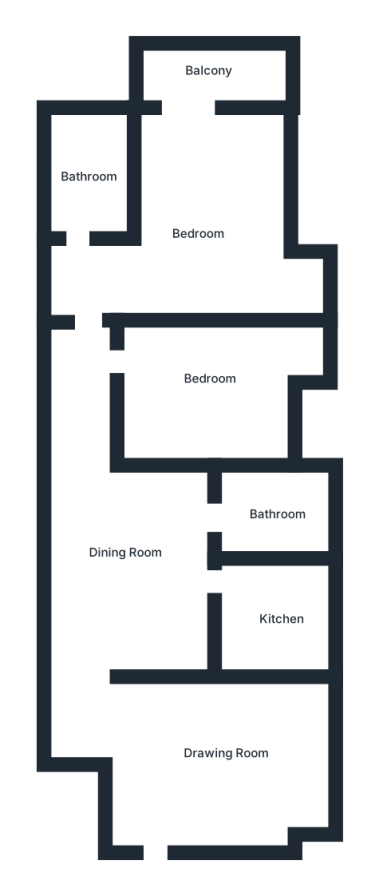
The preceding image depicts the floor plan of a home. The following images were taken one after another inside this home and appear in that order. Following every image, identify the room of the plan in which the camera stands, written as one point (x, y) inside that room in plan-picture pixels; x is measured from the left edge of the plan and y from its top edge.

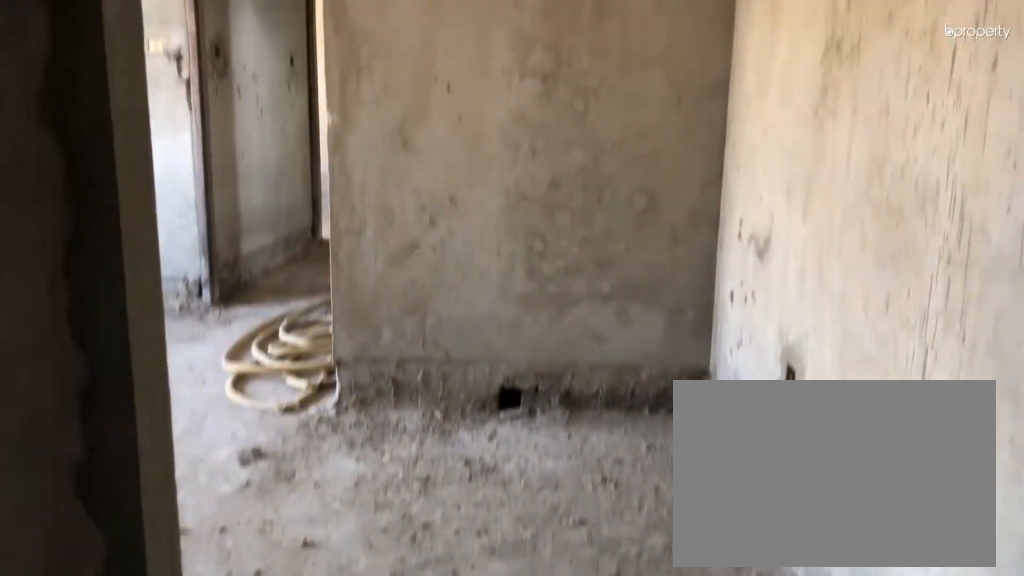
(157, 584)
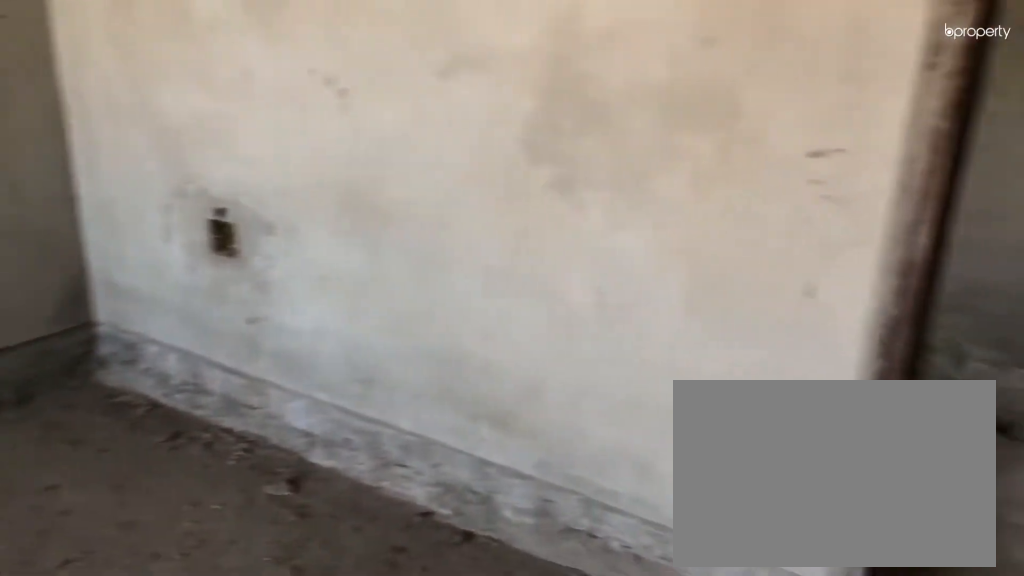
(193, 375)
